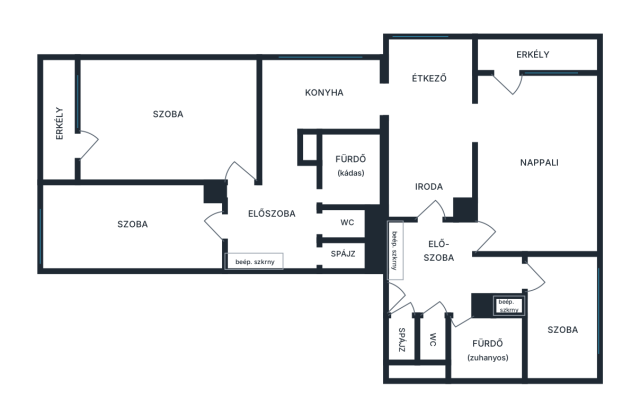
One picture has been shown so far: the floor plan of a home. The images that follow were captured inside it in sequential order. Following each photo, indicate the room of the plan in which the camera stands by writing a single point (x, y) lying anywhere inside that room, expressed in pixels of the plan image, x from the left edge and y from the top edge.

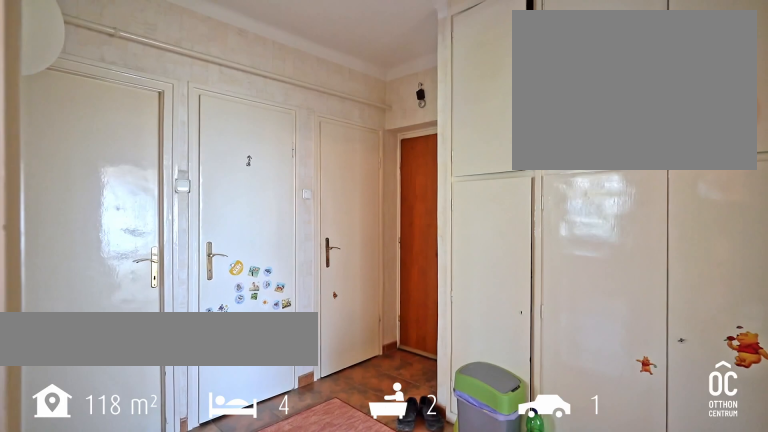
(282, 214)
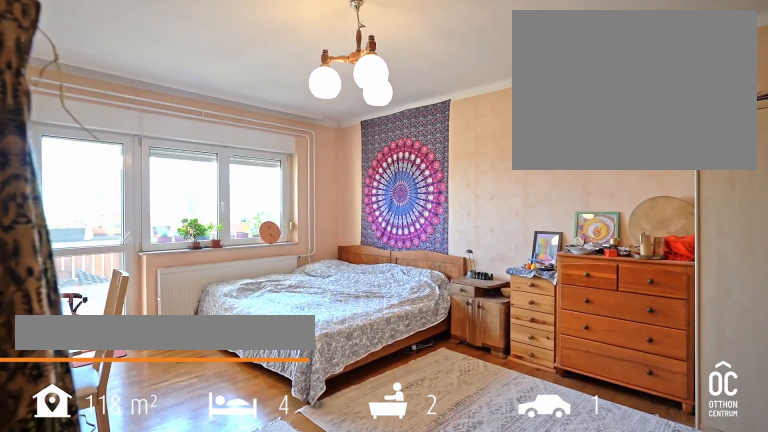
(168, 119)
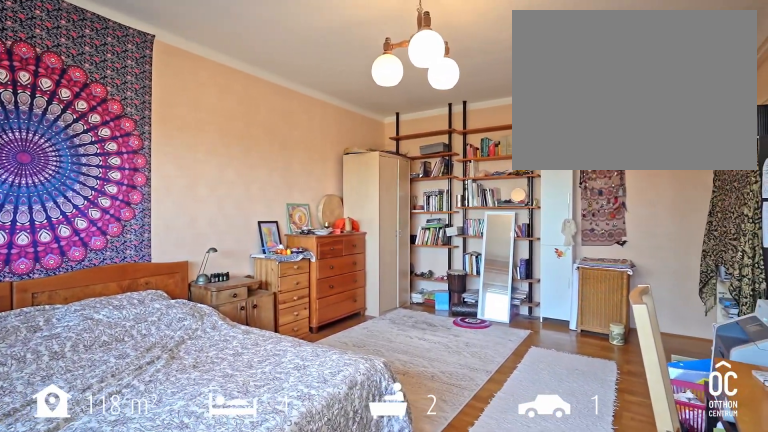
(168, 119)
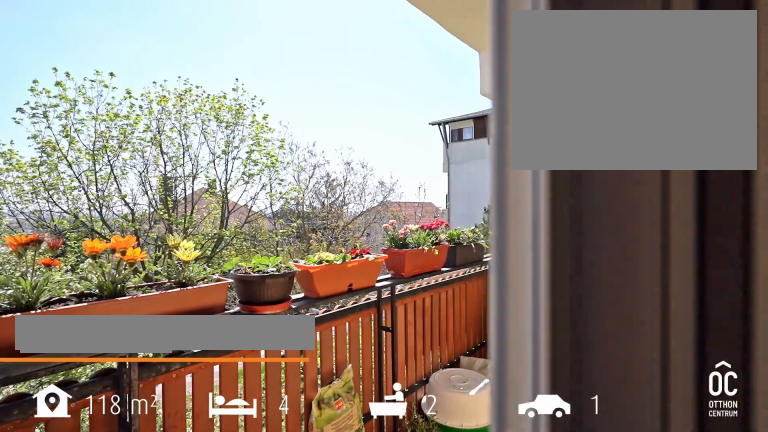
(59, 123)
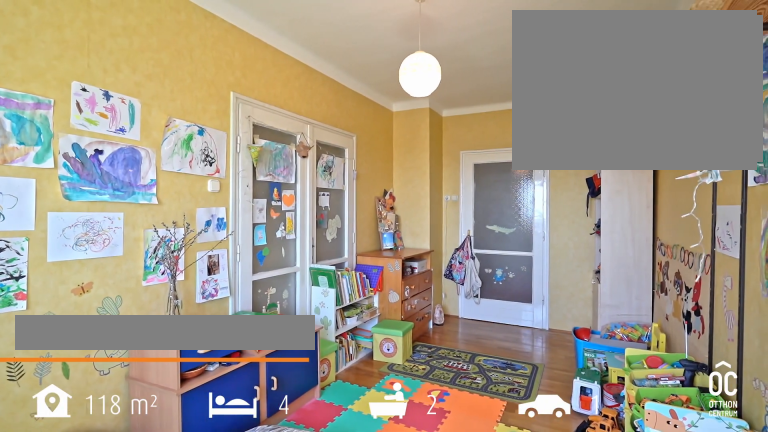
(136, 223)
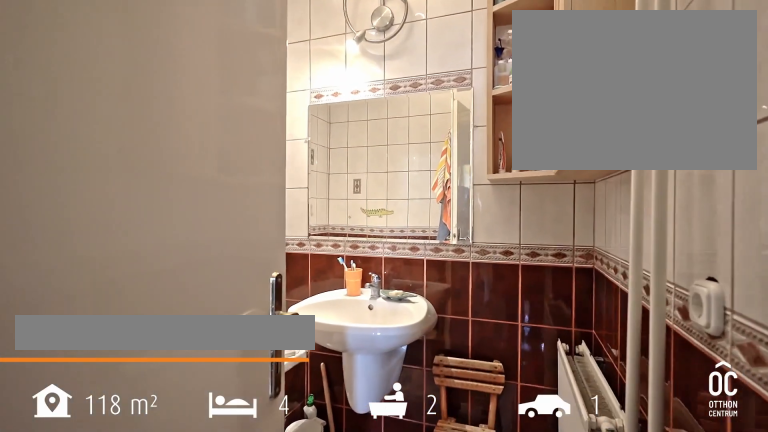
(349, 170)
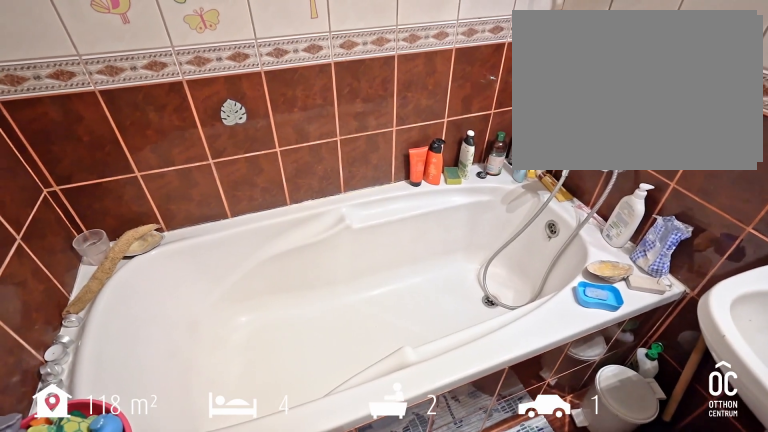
(349, 170)
